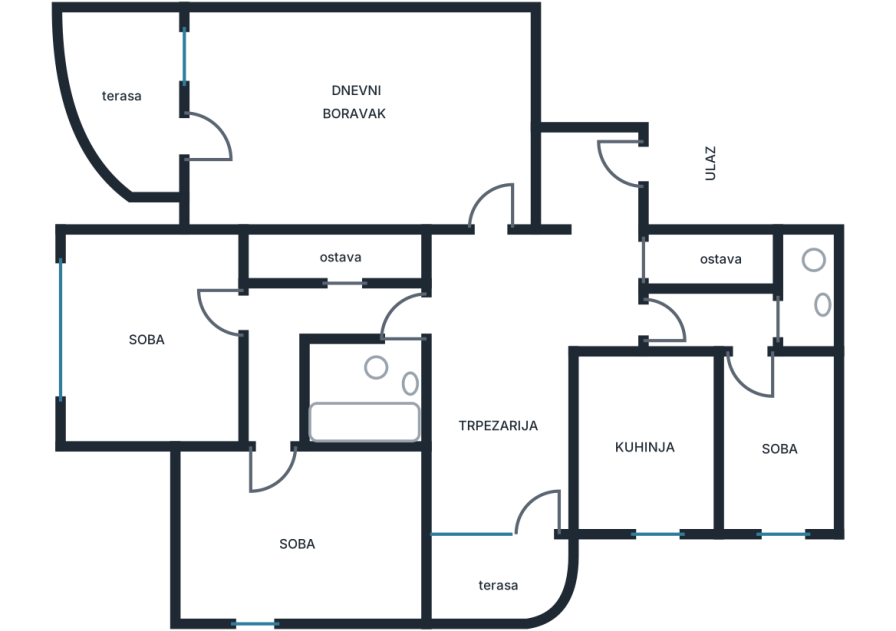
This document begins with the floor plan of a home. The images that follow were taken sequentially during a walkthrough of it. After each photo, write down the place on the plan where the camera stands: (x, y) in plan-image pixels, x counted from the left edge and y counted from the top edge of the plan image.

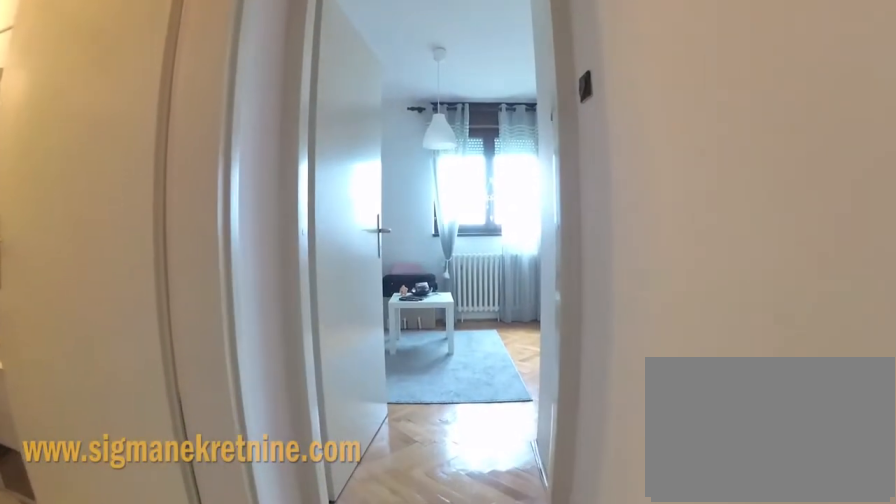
(269, 329)
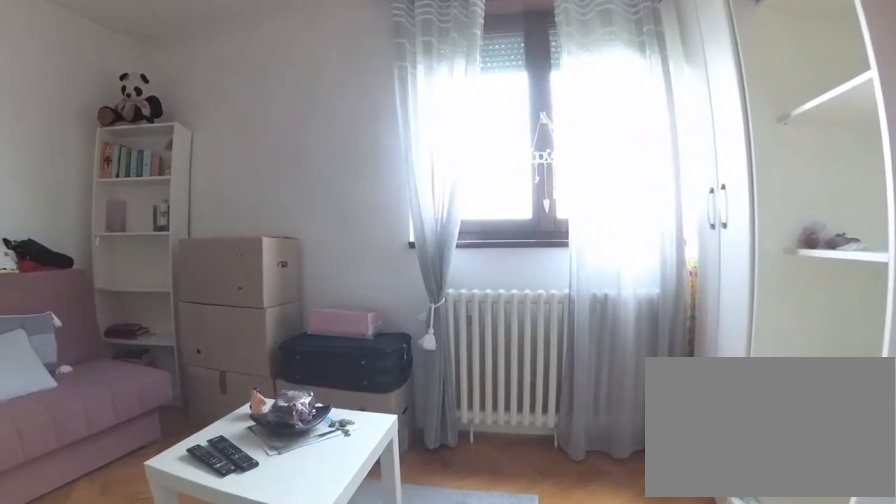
(264, 495)
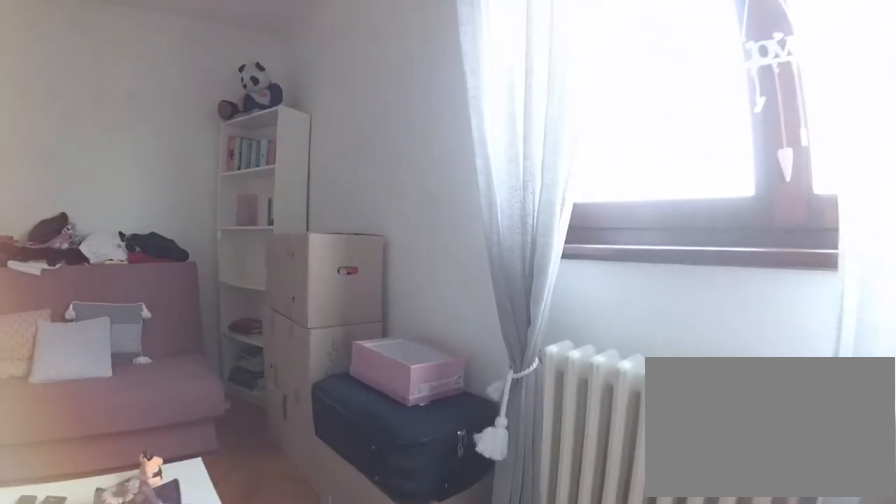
(258, 581)
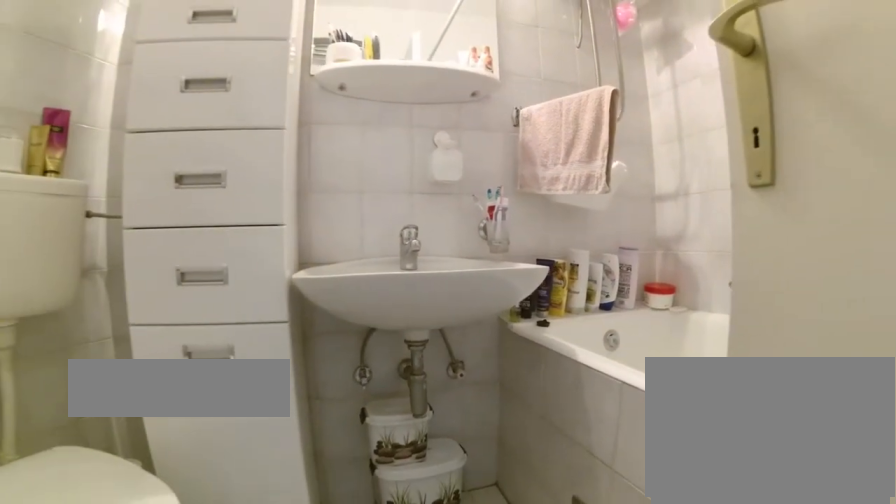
(305, 391)
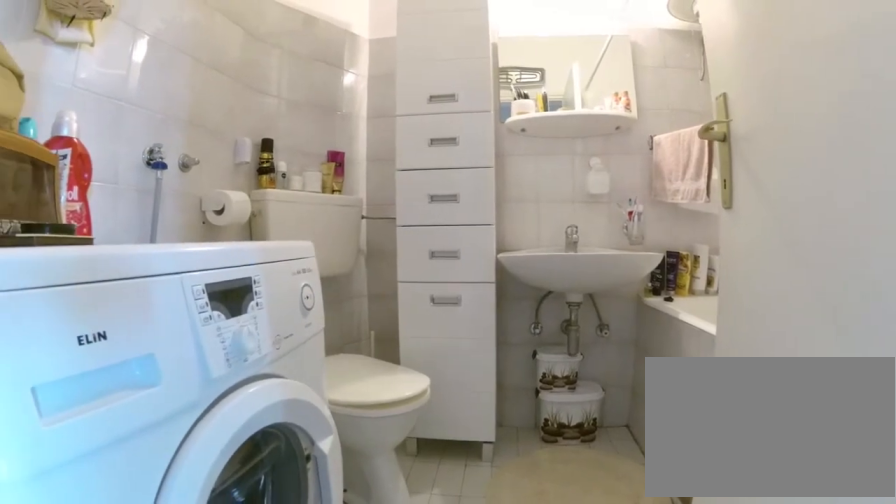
(280, 394)
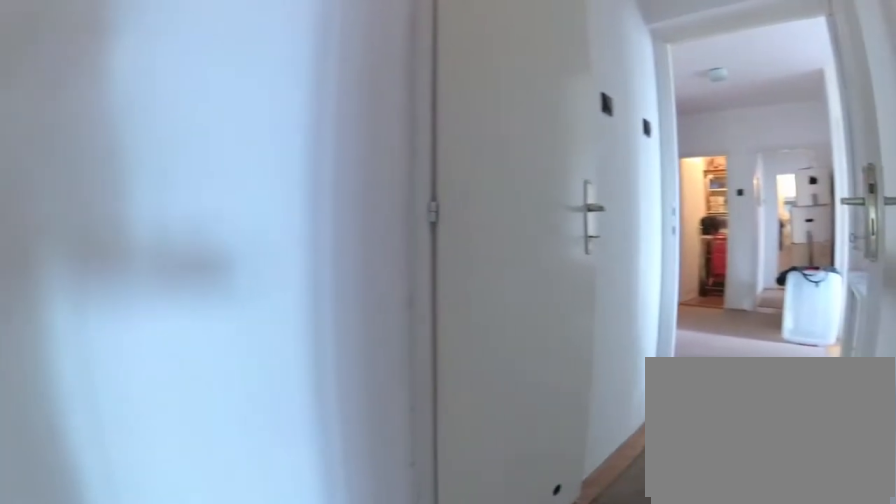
(259, 342)
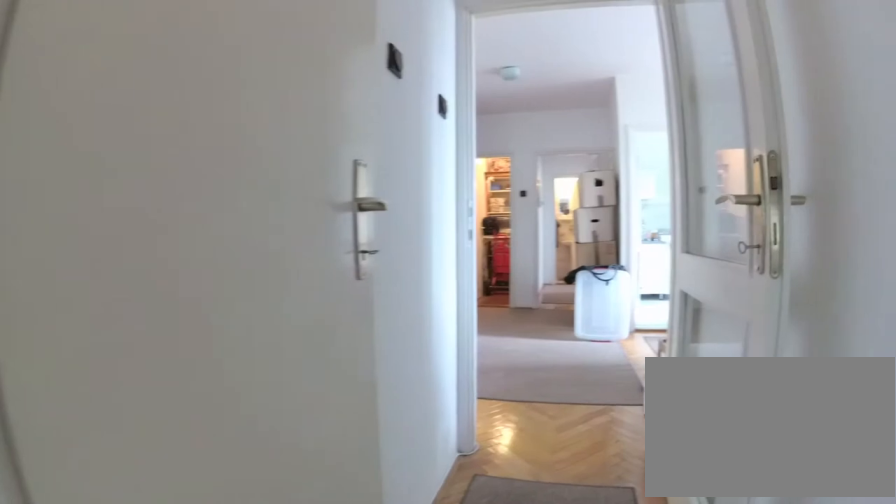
(275, 316)
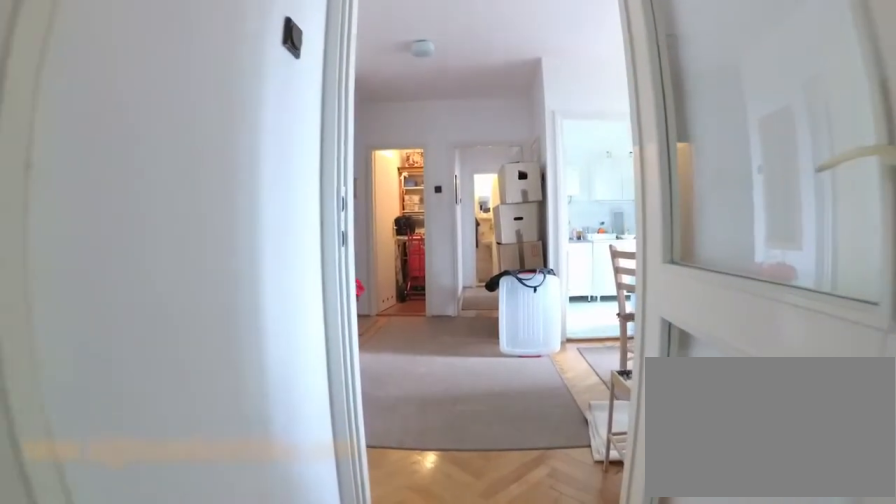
(312, 315)
